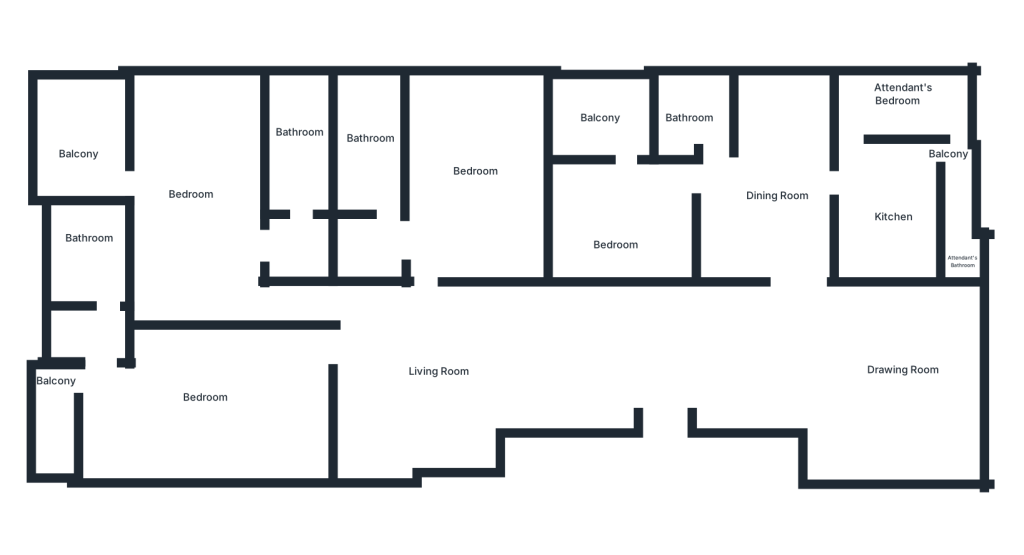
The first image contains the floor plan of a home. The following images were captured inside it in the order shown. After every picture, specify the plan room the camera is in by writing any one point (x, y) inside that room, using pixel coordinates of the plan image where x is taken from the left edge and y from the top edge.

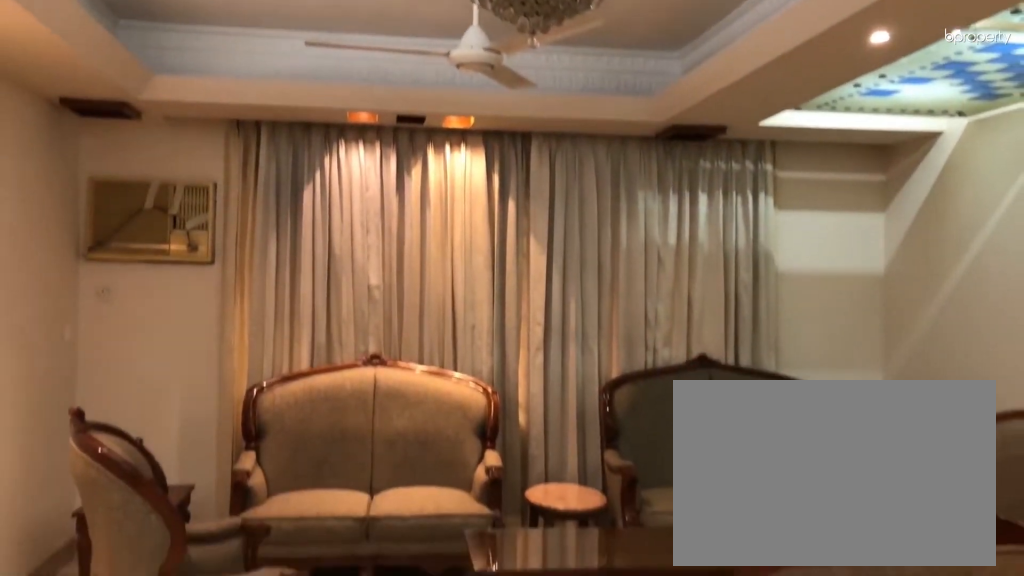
(868, 369)
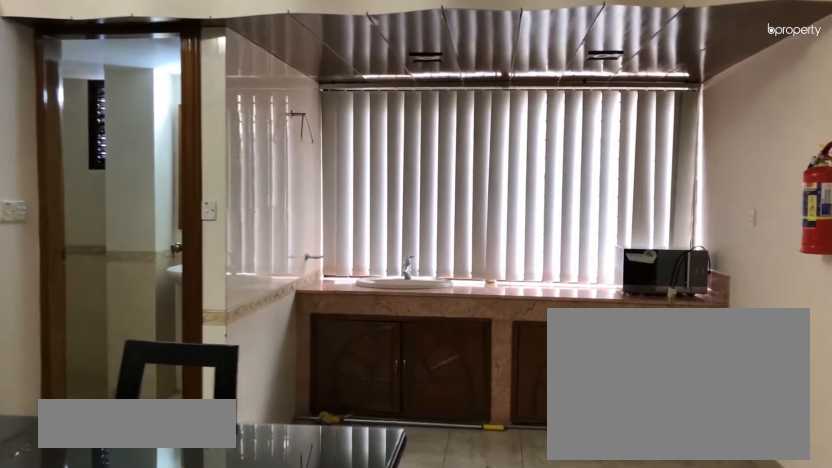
(774, 198)
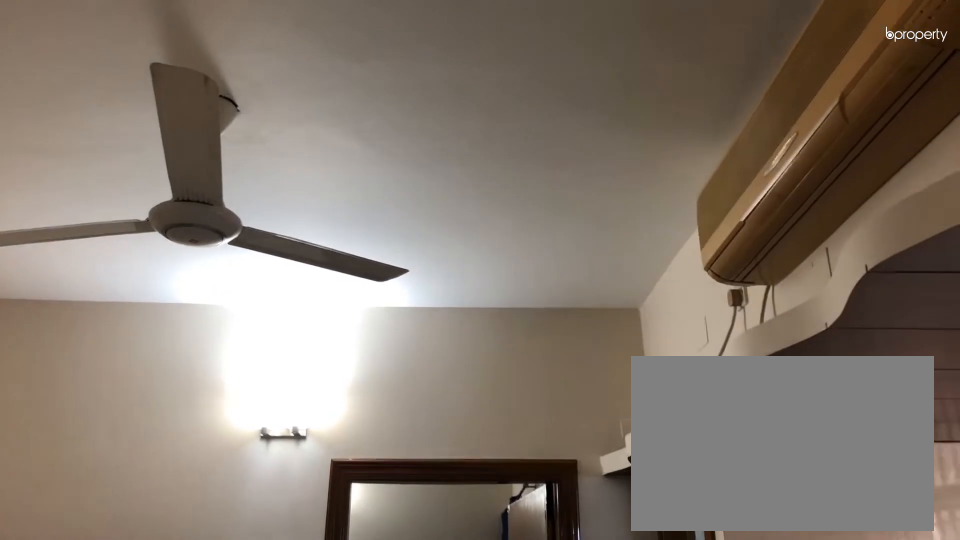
(782, 187)
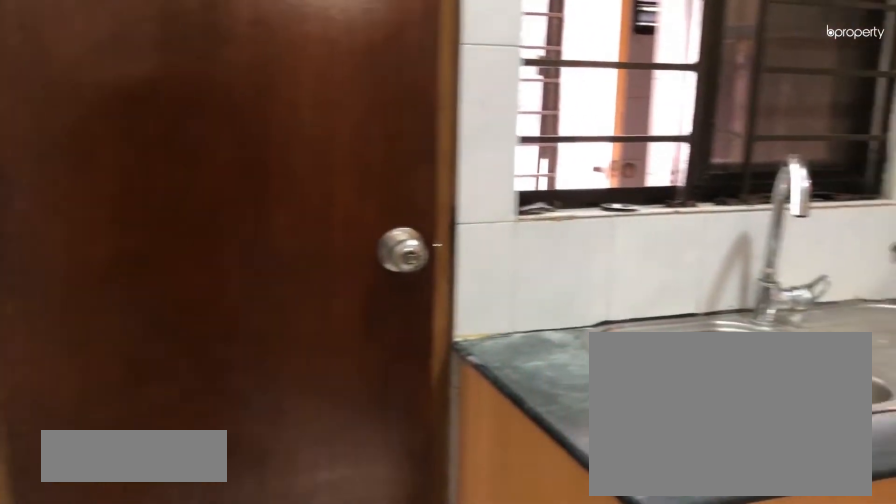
(886, 202)
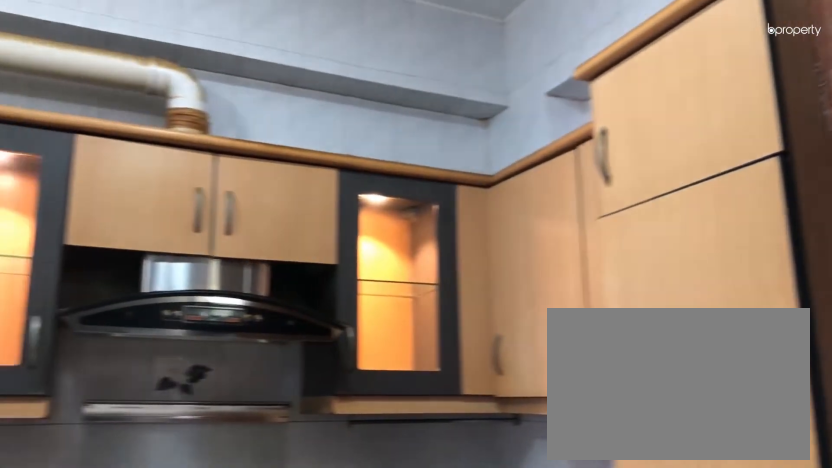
(878, 195)
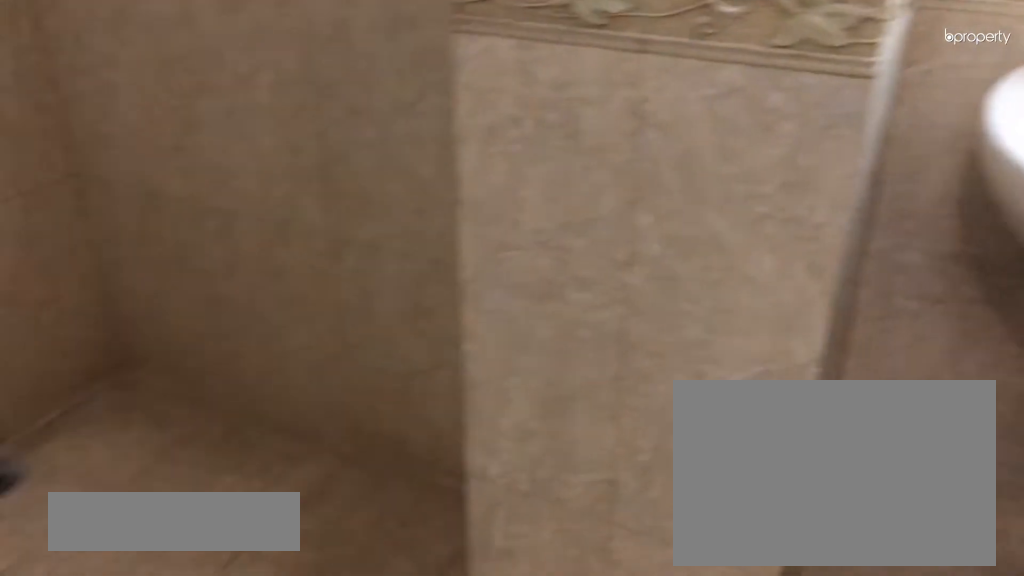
(703, 120)
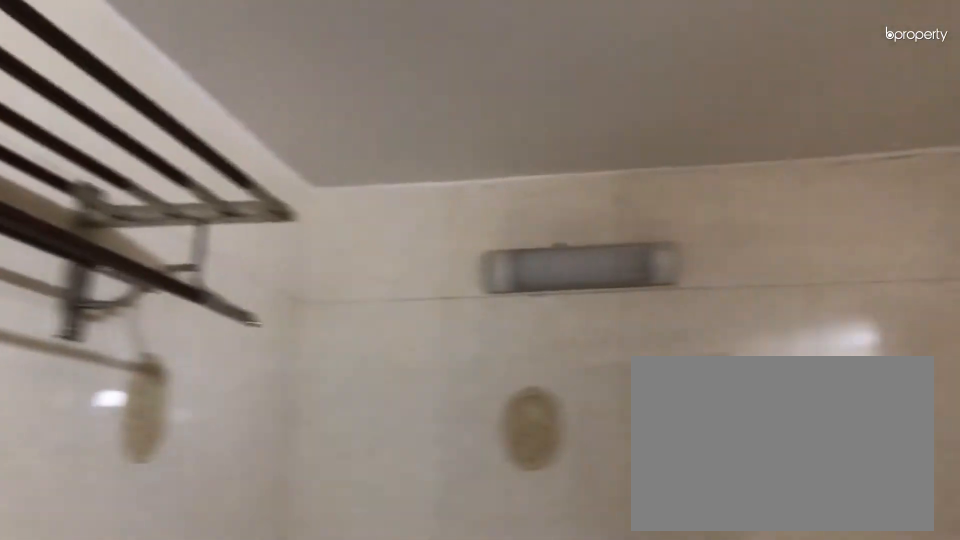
(703, 120)
